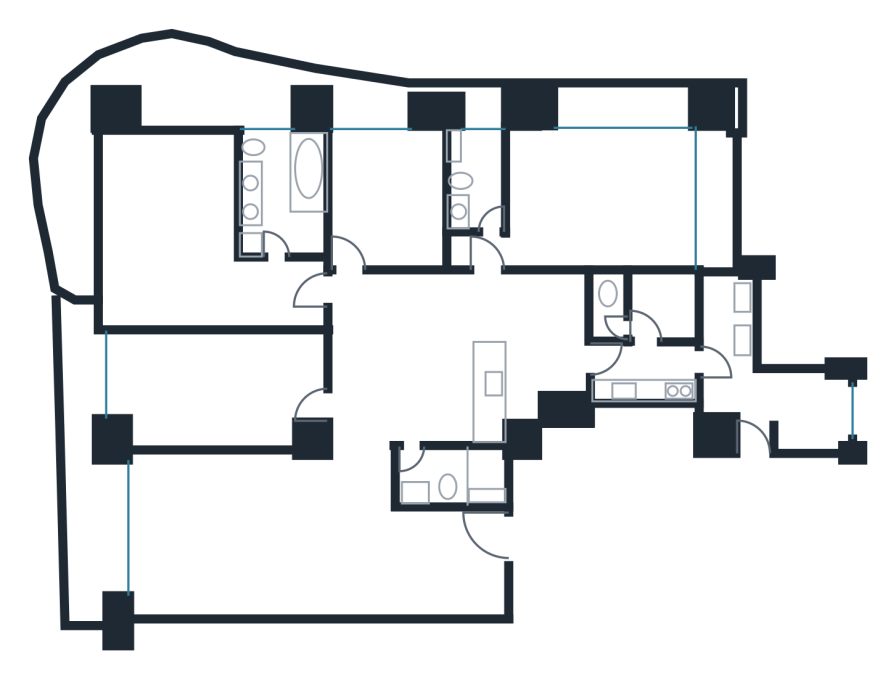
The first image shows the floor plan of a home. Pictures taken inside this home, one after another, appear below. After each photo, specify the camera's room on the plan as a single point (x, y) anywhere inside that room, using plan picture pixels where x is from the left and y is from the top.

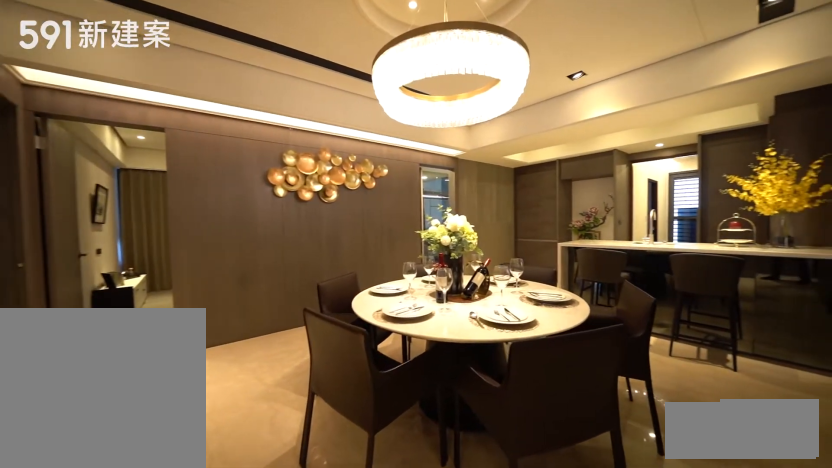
(397, 357)
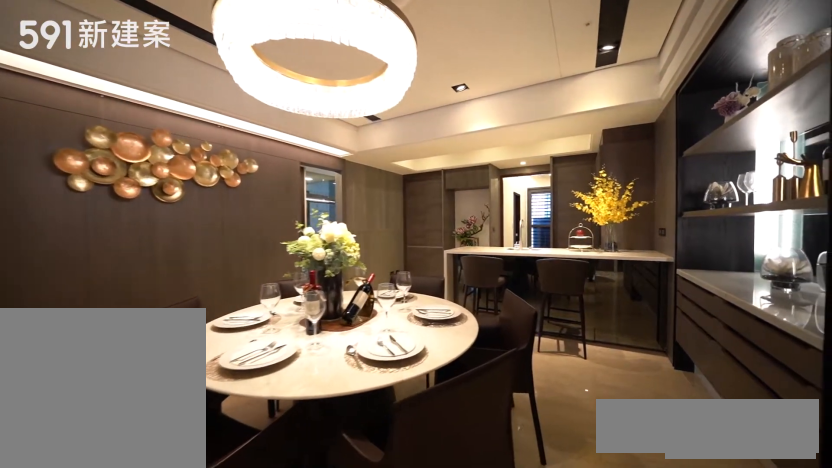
(397, 357)
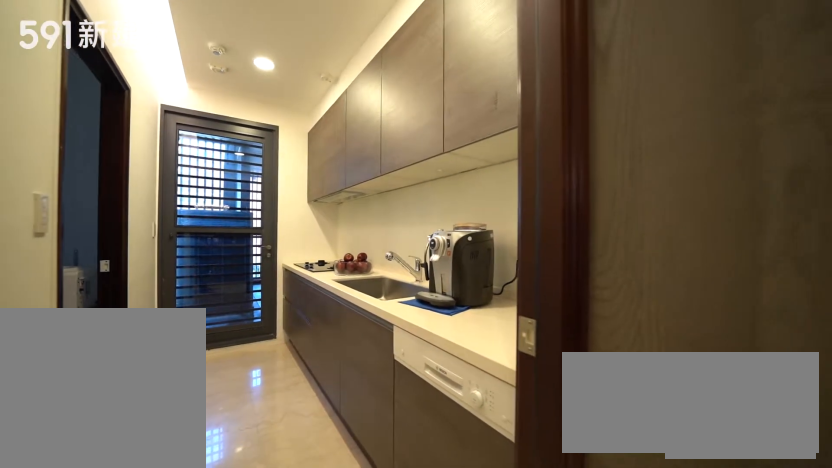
(650, 374)
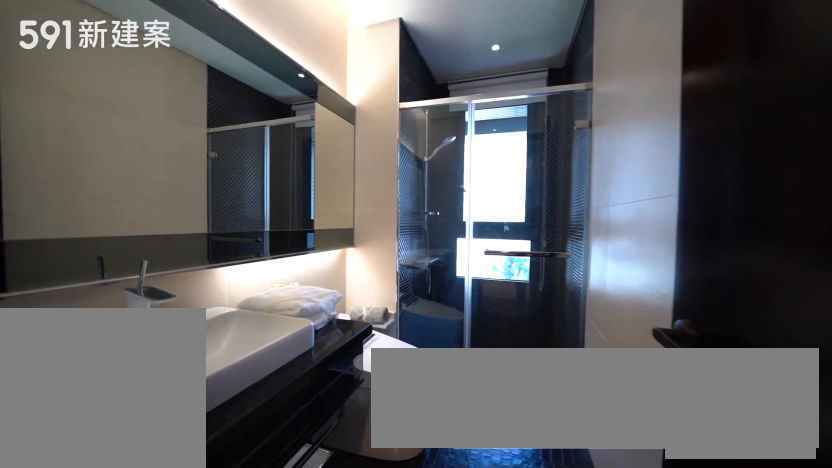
(479, 173)
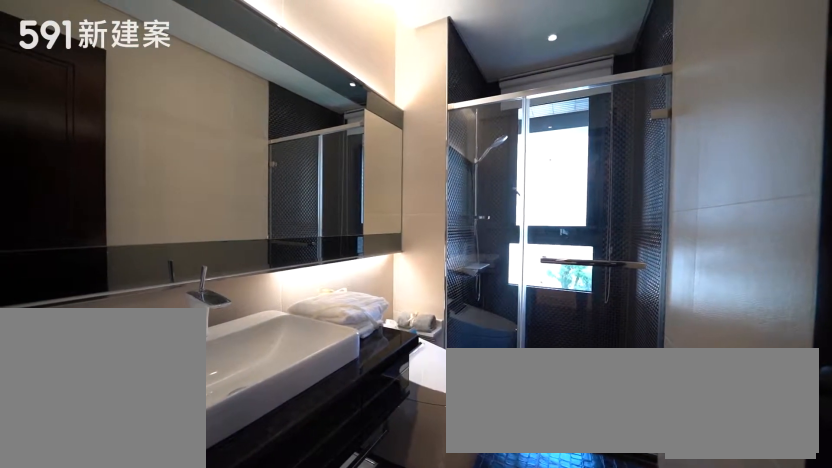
(479, 173)
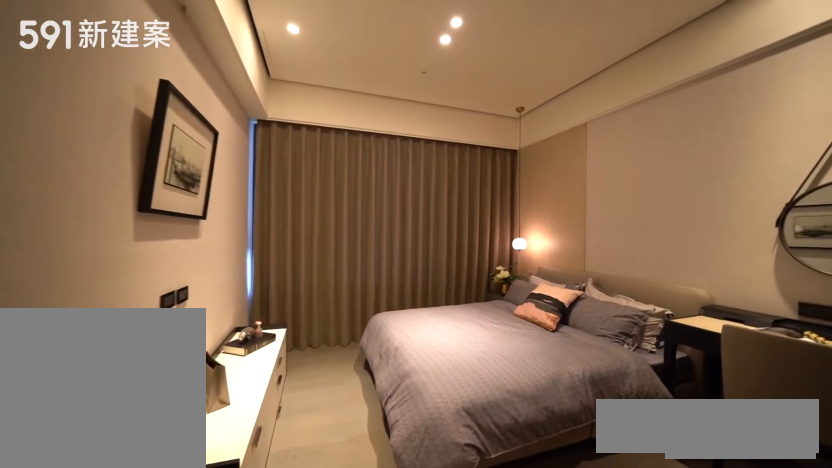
(390, 197)
